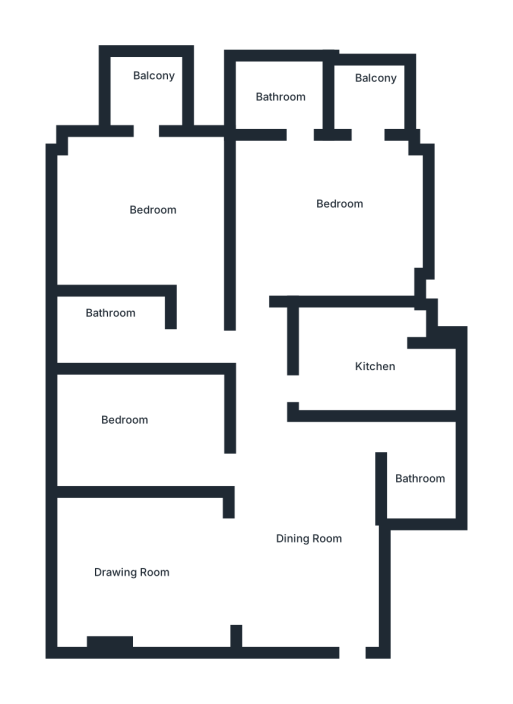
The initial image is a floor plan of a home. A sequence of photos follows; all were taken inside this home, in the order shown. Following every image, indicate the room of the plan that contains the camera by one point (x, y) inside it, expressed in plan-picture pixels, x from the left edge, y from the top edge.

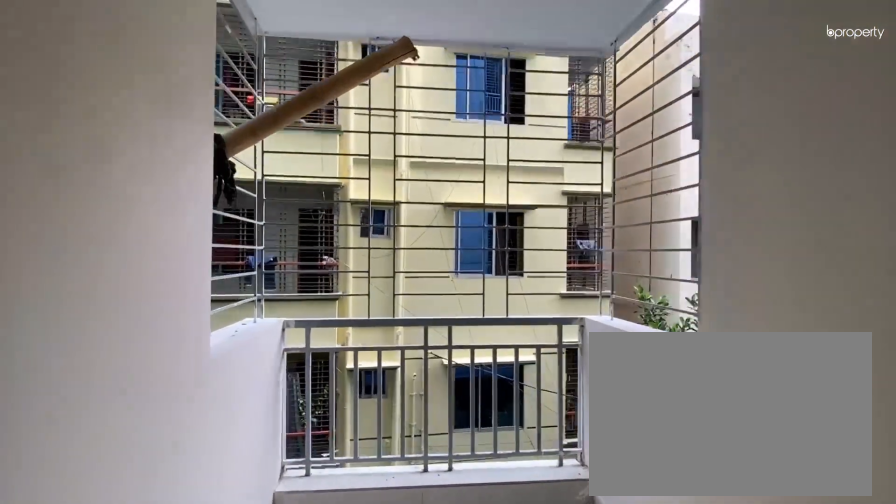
(145, 91)
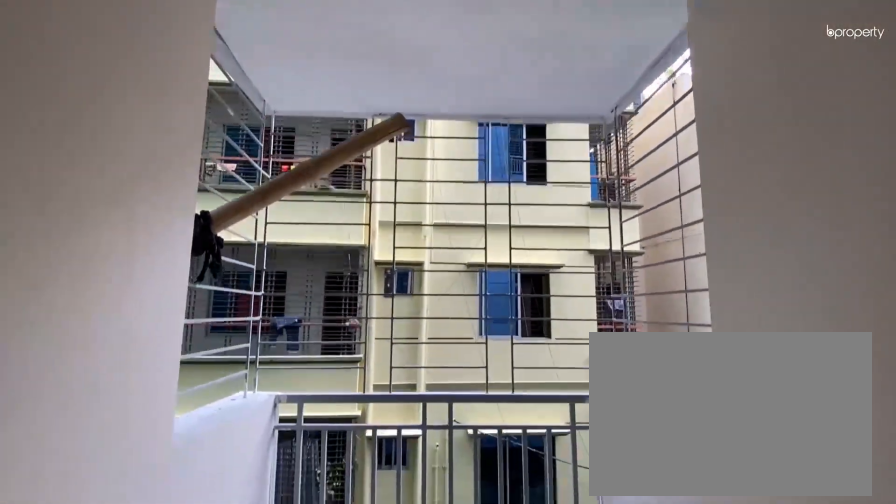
(145, 91)
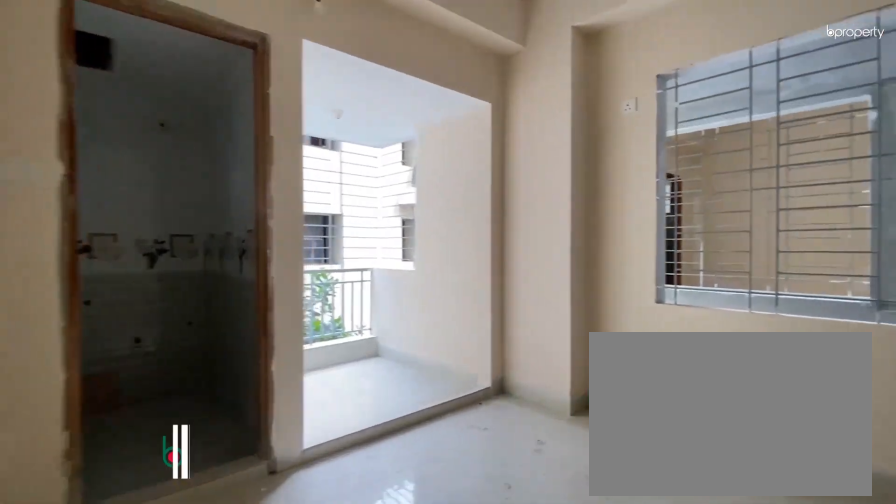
(313, 217)
